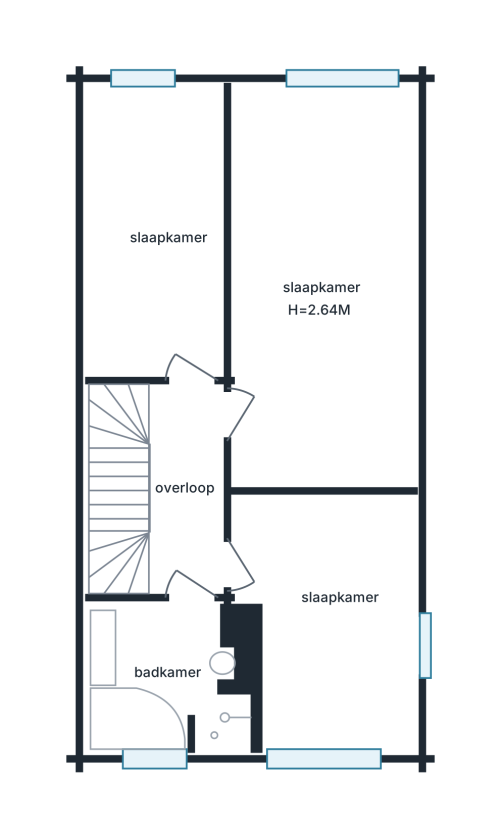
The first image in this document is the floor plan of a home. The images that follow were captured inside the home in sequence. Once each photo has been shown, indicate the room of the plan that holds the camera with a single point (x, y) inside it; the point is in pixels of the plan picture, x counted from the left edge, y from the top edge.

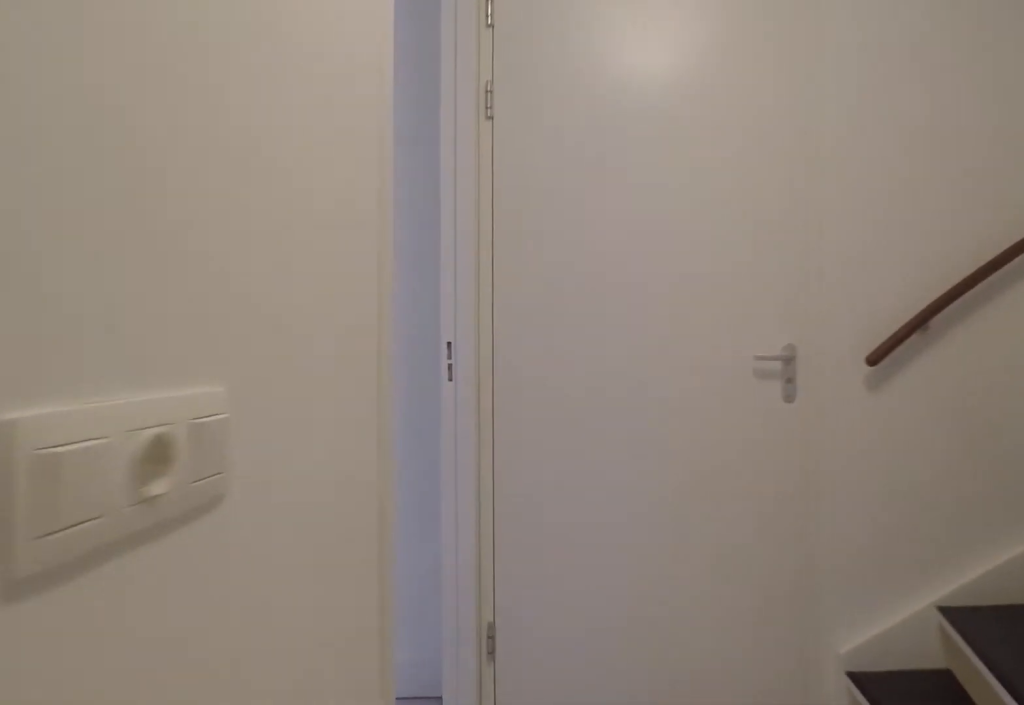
(185, 489)
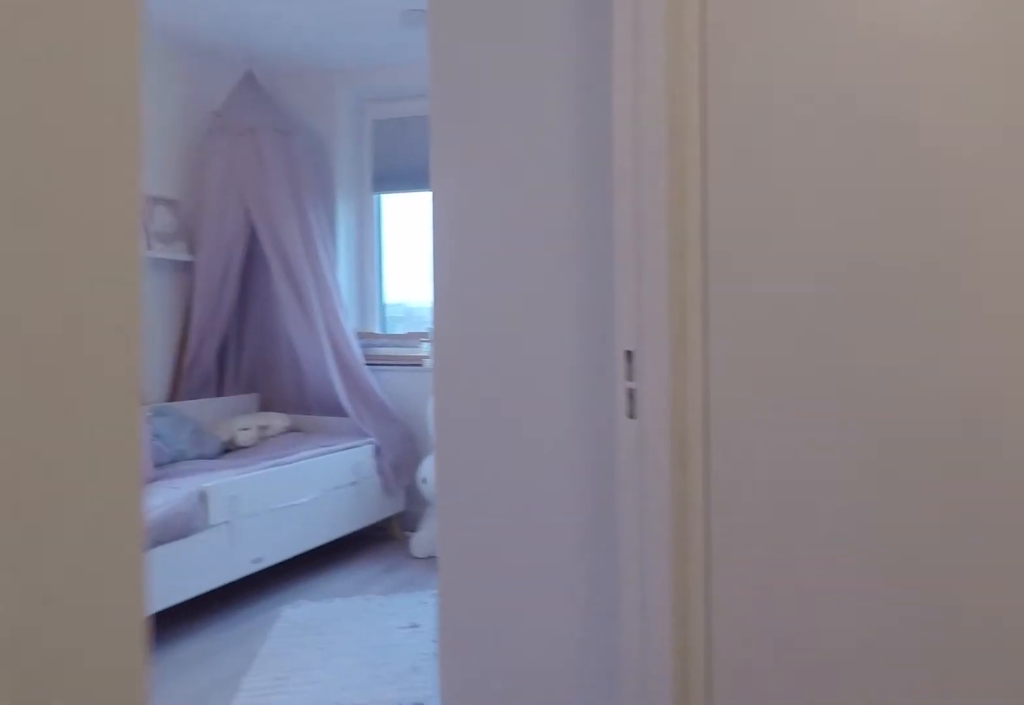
(185, 489)
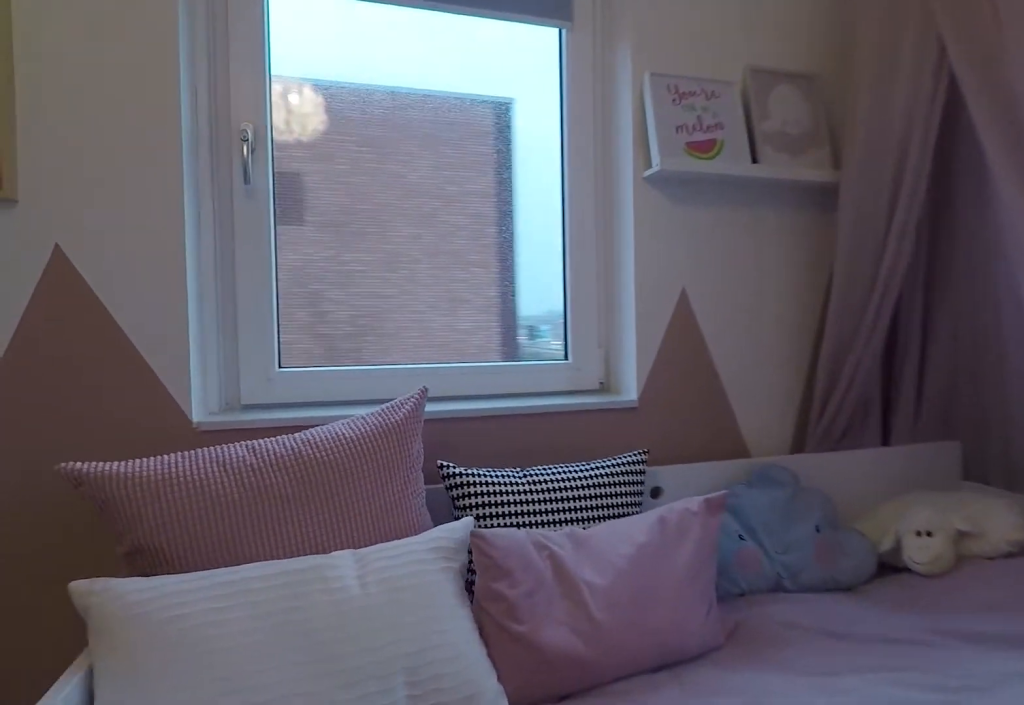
(330, 630)
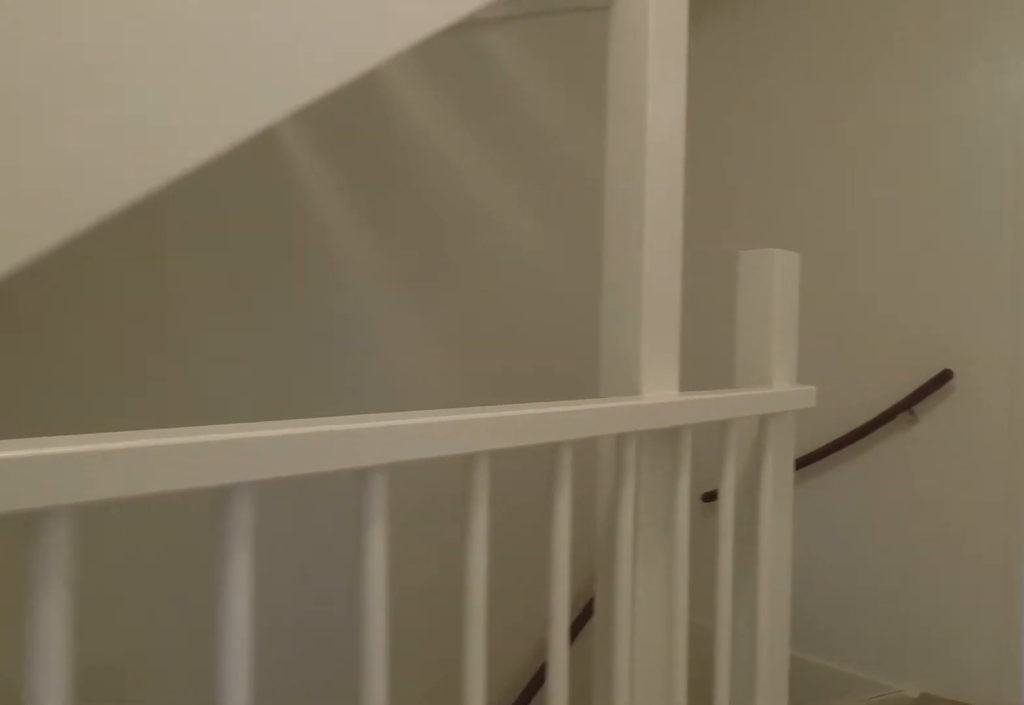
(185, 490)
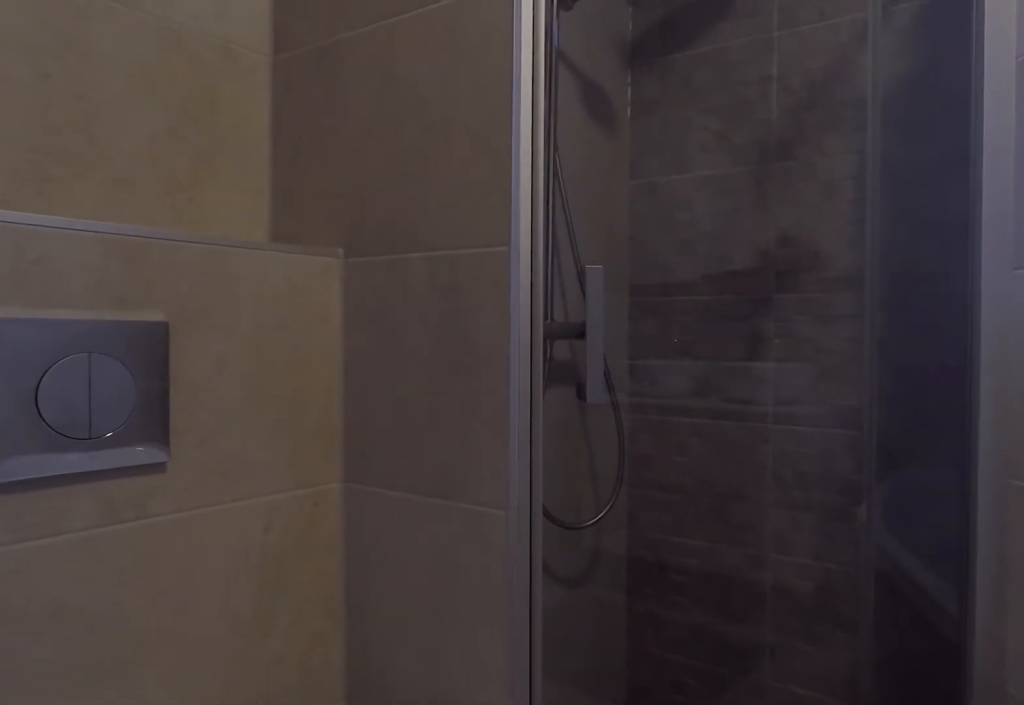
(164, 679)
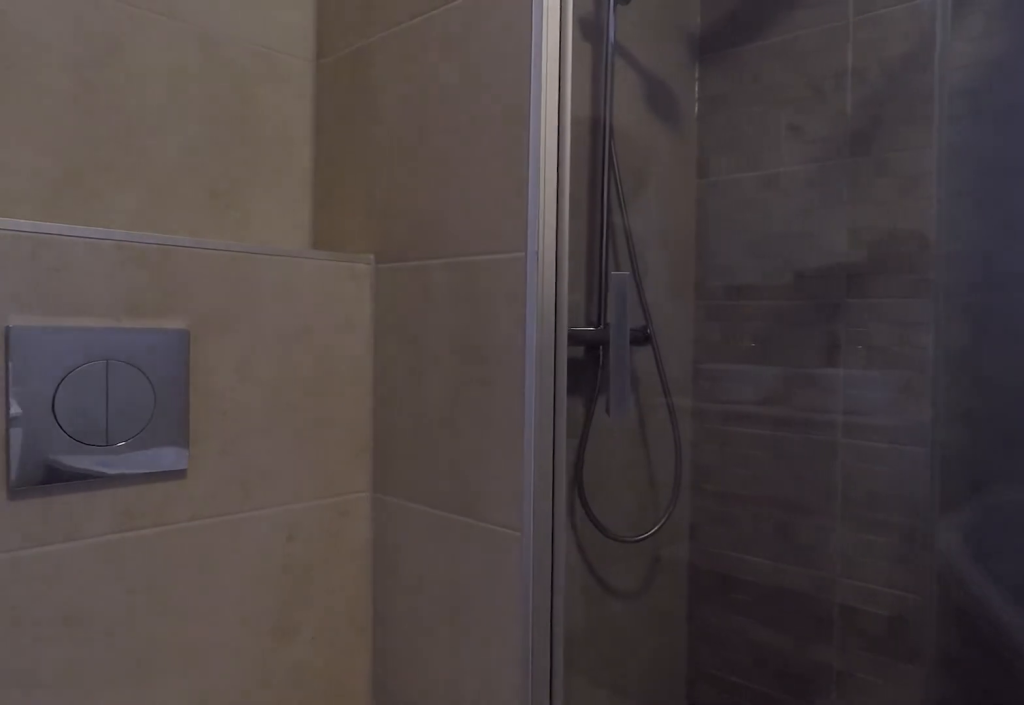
(164, 679)
